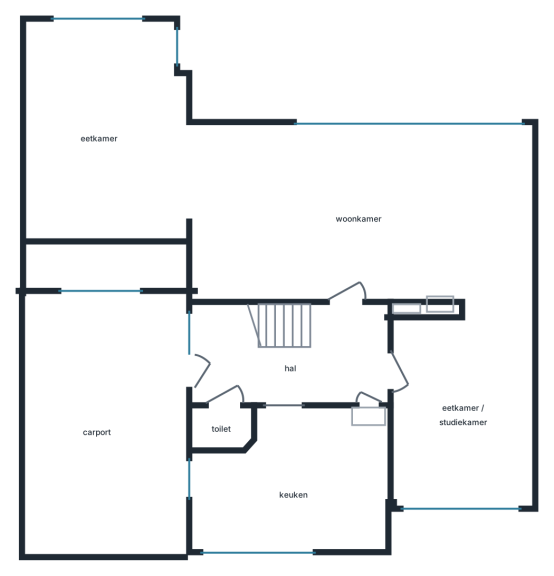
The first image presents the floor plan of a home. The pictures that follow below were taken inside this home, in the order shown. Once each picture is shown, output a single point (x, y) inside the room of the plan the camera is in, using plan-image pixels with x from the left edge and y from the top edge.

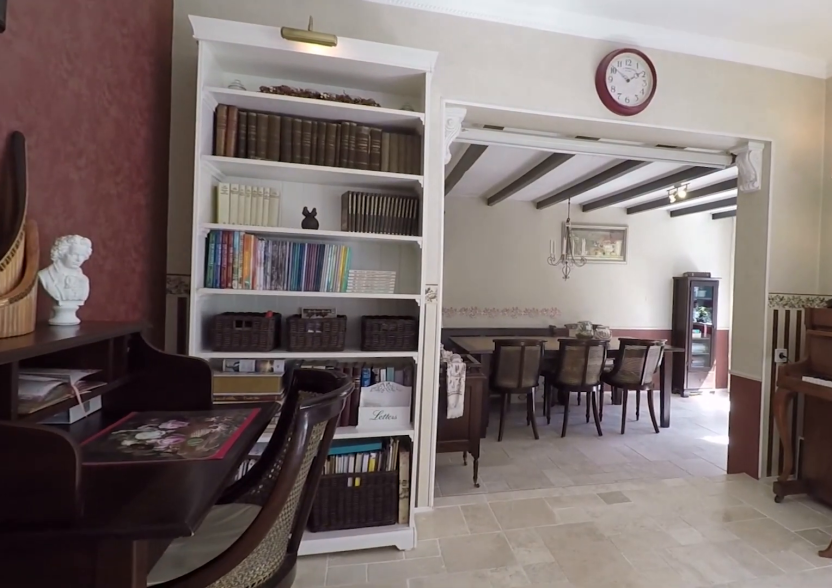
(359, 214)
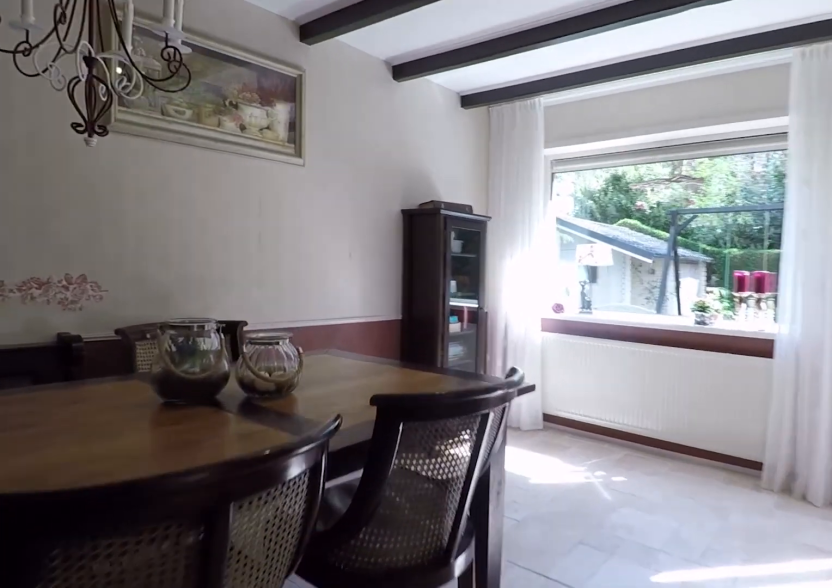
(109, 139)
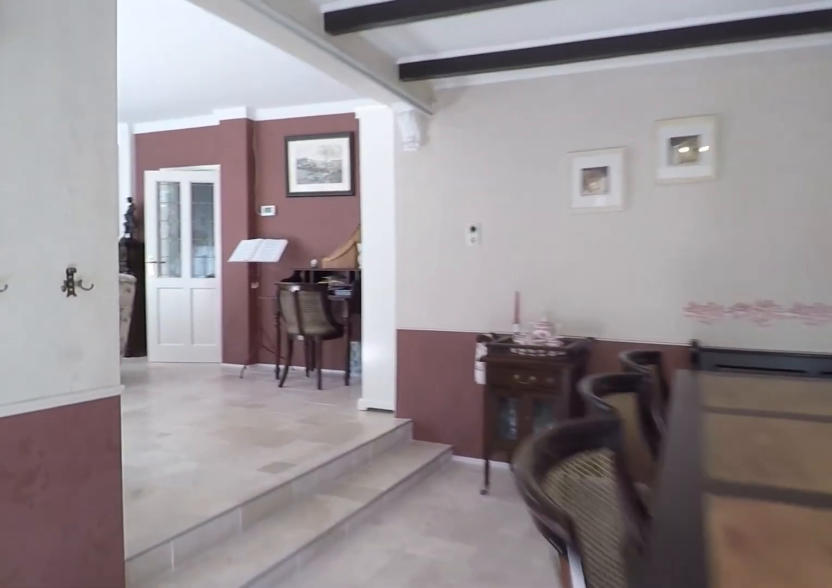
(109, 139)
